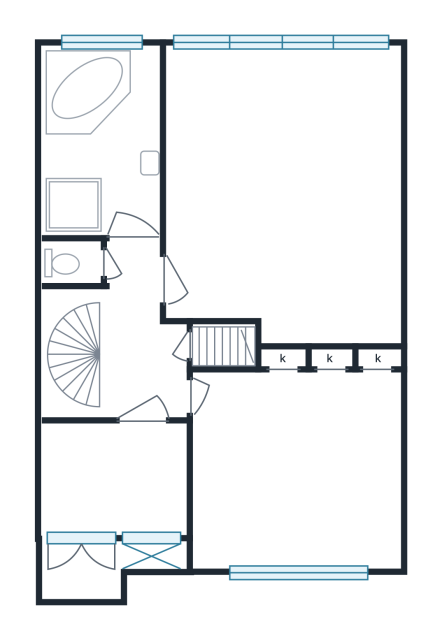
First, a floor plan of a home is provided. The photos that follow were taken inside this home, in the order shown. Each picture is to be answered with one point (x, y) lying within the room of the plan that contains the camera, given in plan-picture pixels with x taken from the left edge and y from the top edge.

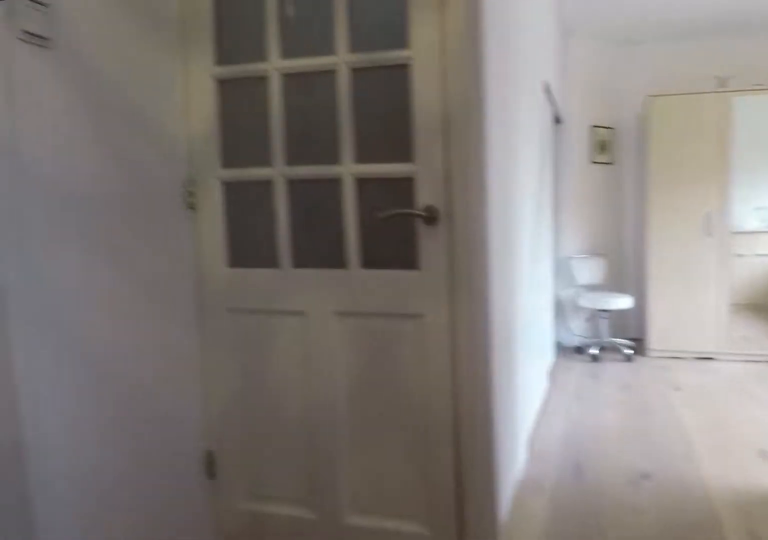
(128, 342)
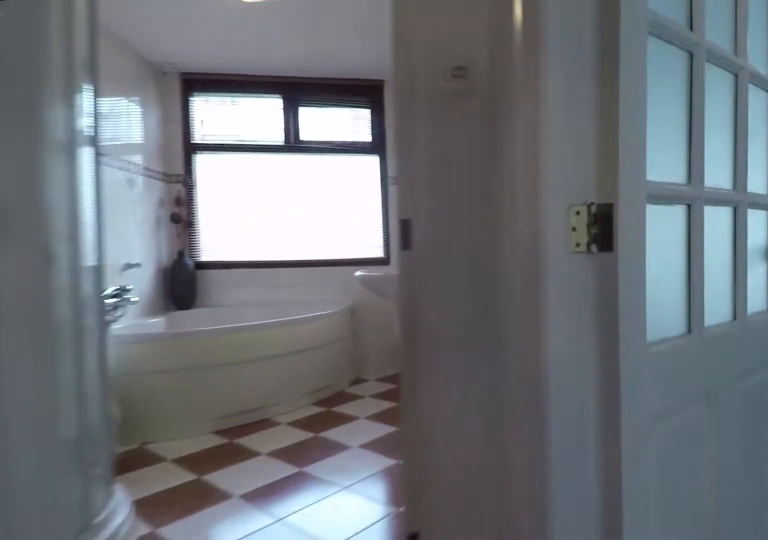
(128, 342)
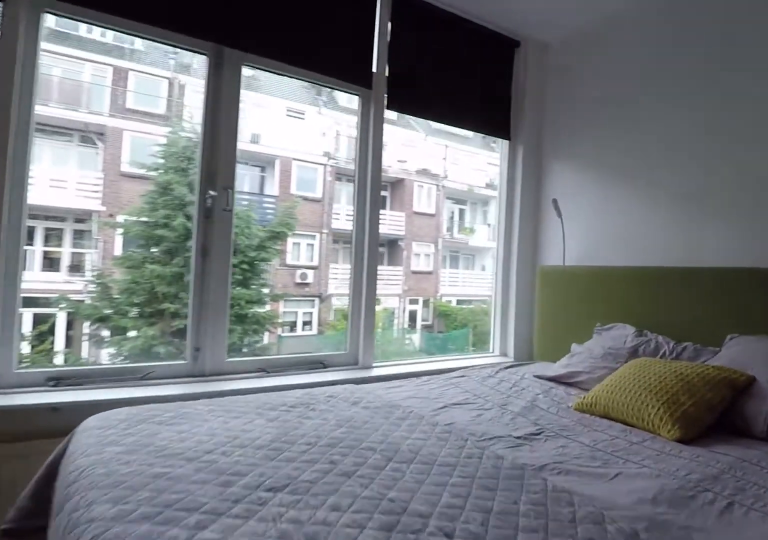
(283, 191)
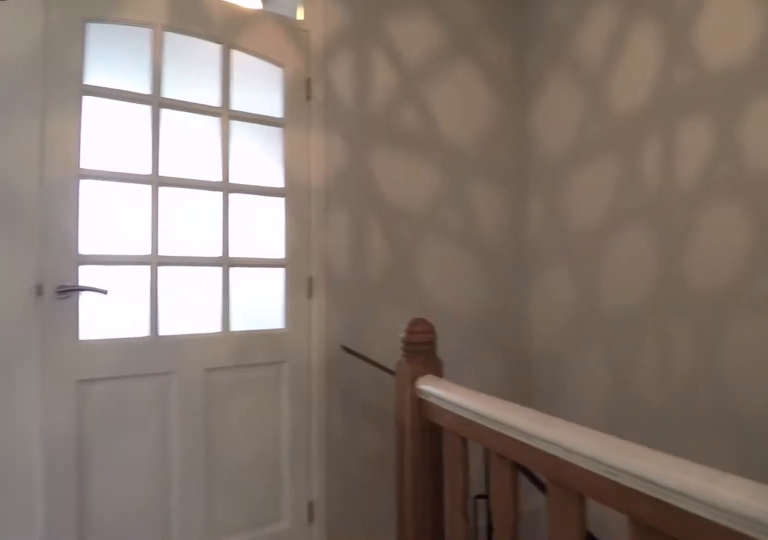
(128, 342)
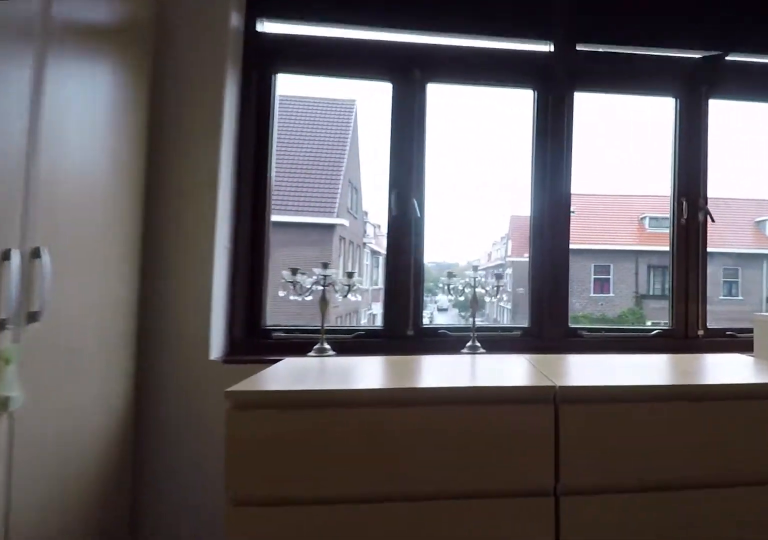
(285, 429)
